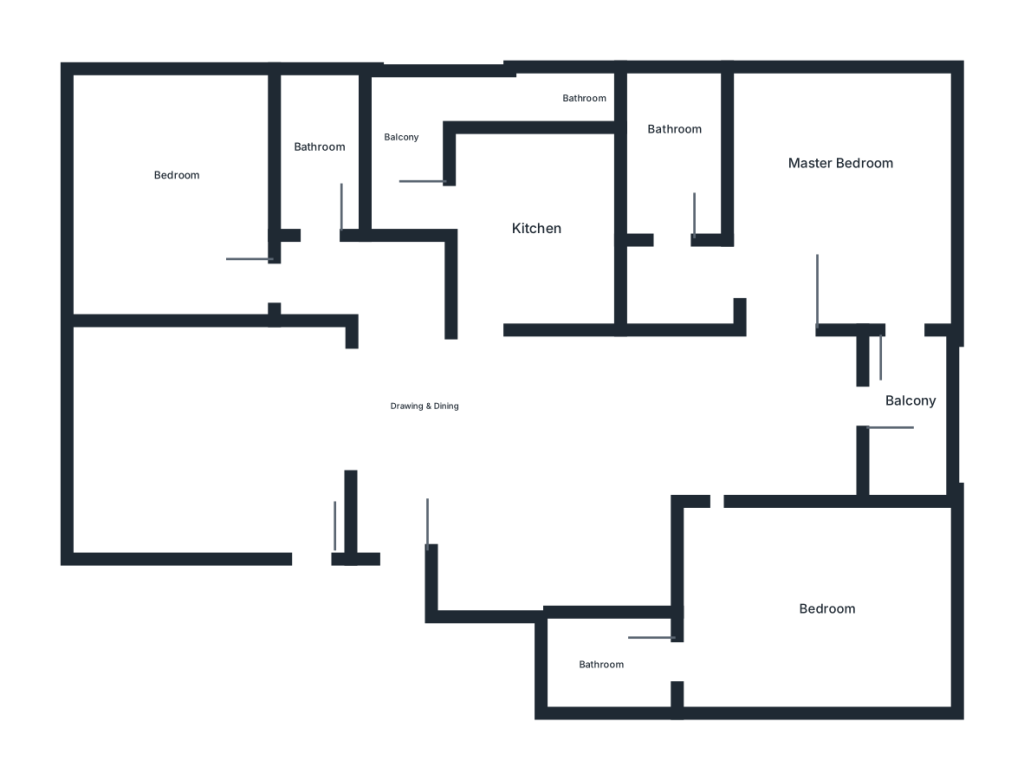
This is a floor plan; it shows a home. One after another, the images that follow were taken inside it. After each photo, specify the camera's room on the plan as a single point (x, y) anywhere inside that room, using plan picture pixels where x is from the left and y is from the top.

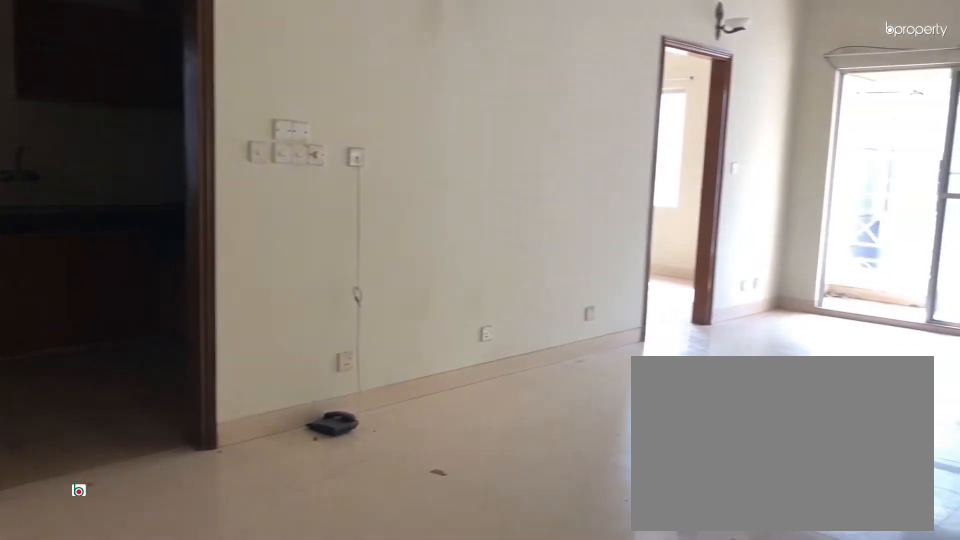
(500, 463)
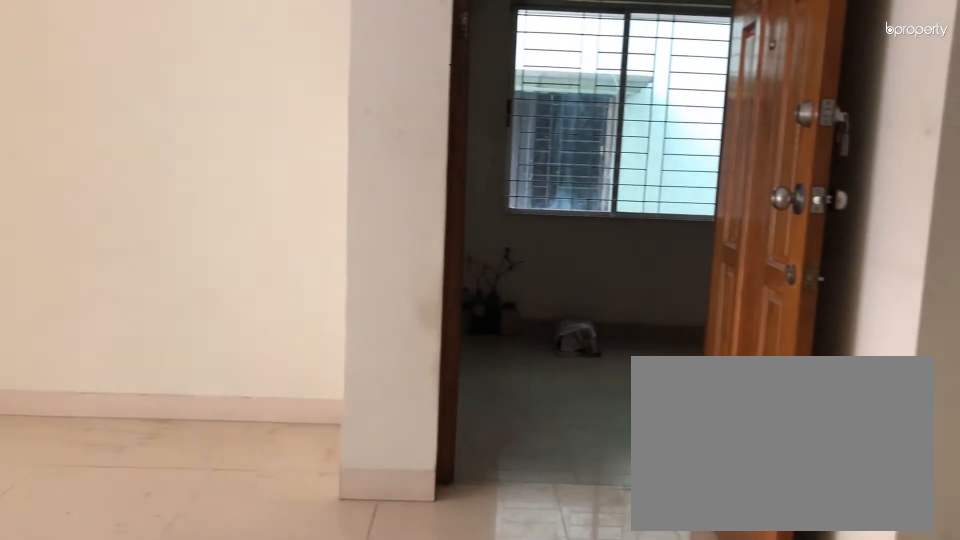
(500, 463)
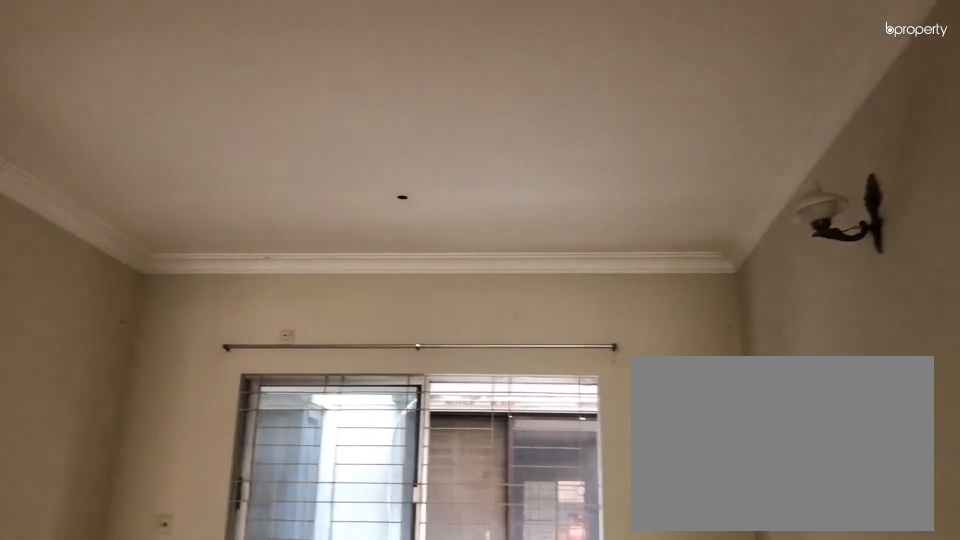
(189, 426)
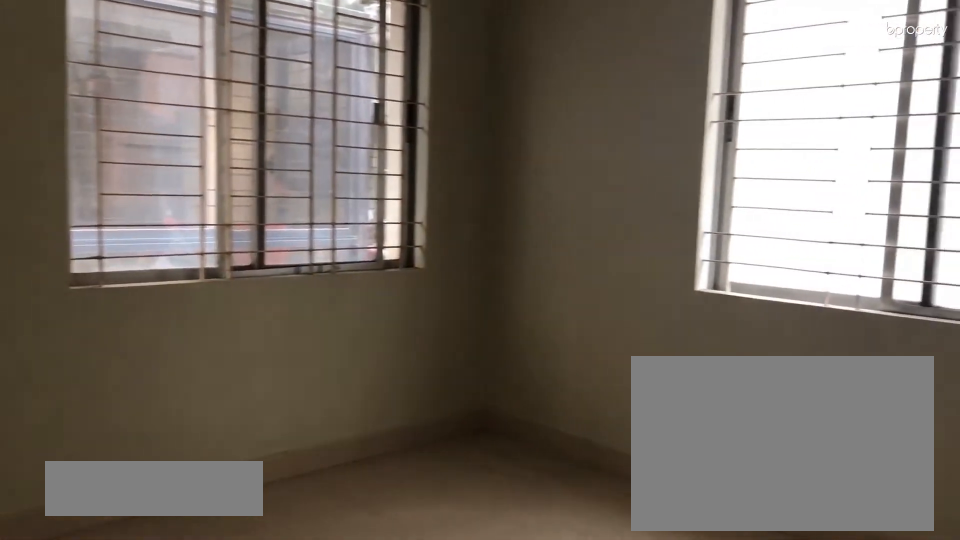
(189, 186)
